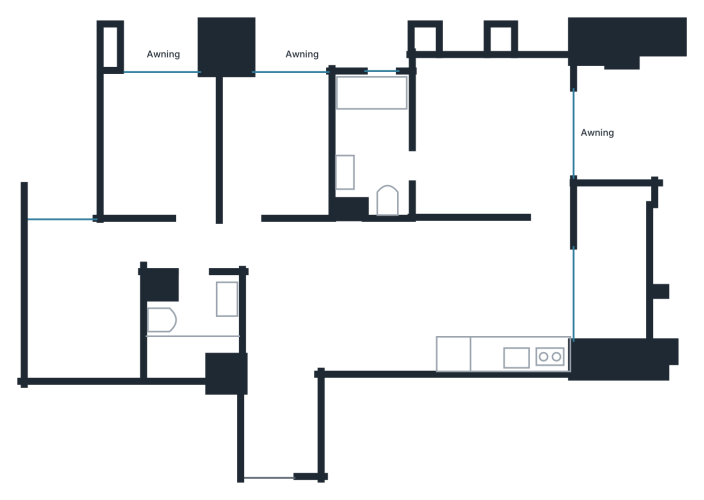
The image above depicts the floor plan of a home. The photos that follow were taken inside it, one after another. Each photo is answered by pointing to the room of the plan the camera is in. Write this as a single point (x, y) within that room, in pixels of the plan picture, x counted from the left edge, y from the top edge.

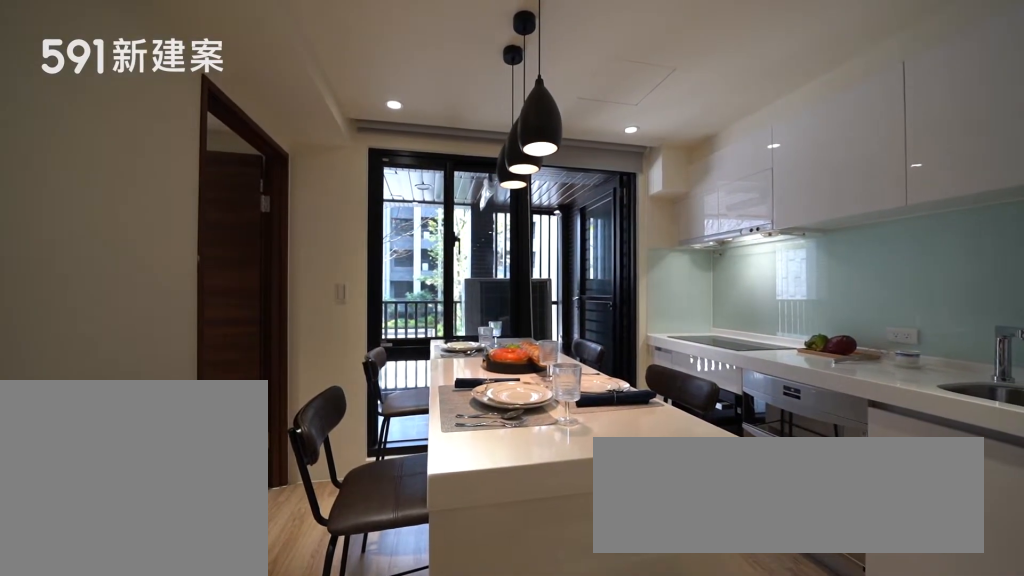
(499, 265)
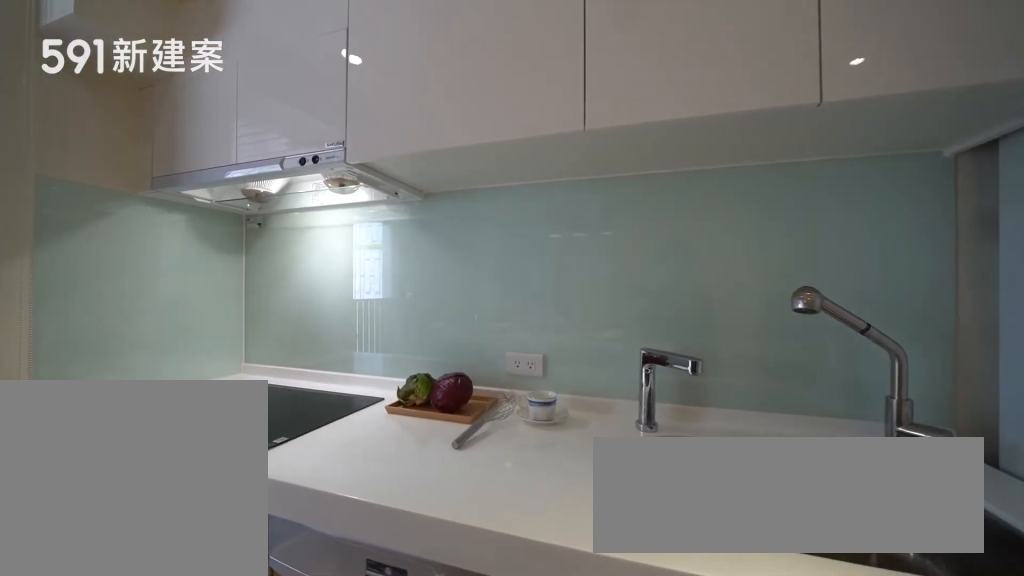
(508, 336)
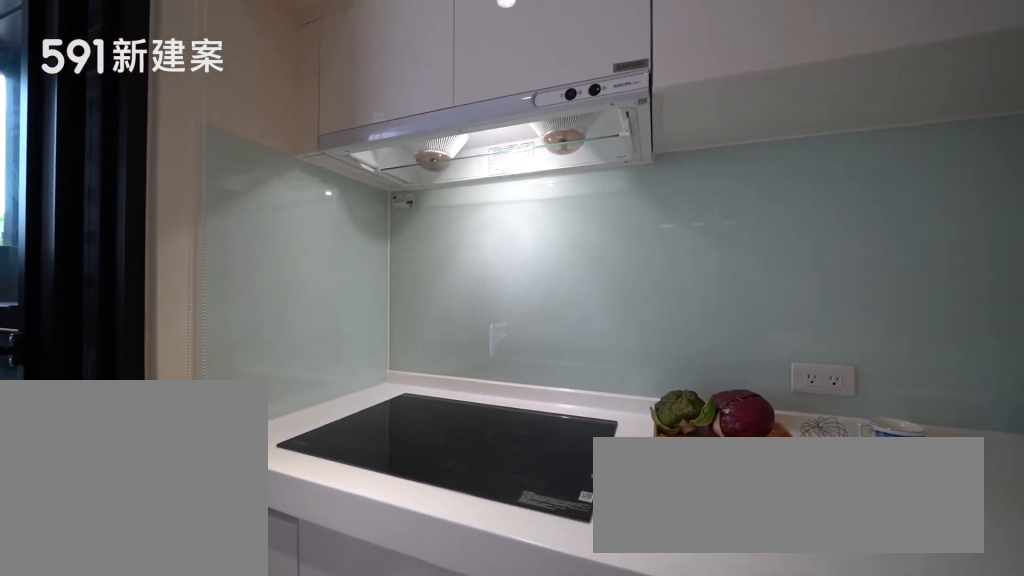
(508, 336)
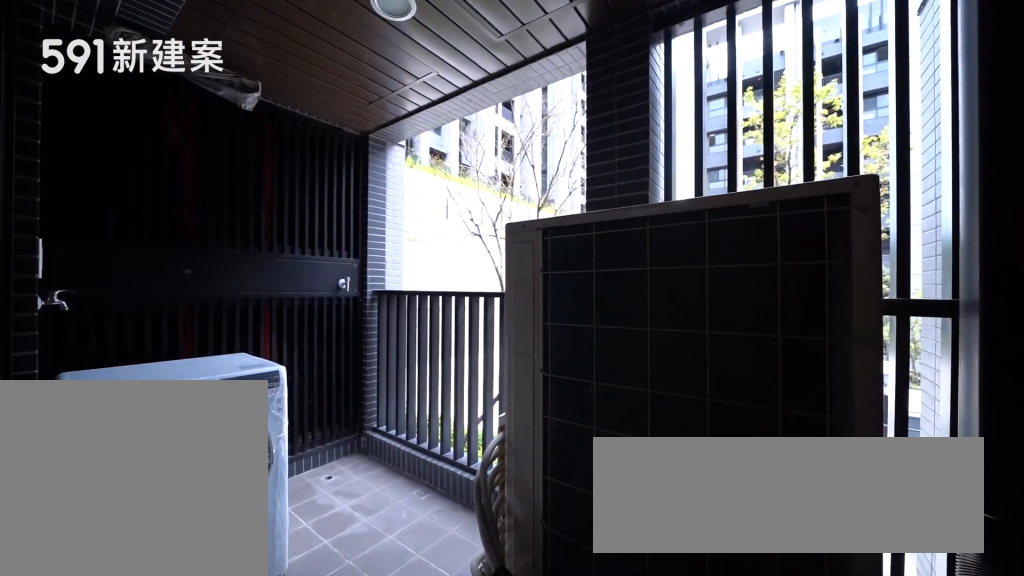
(613, 256)
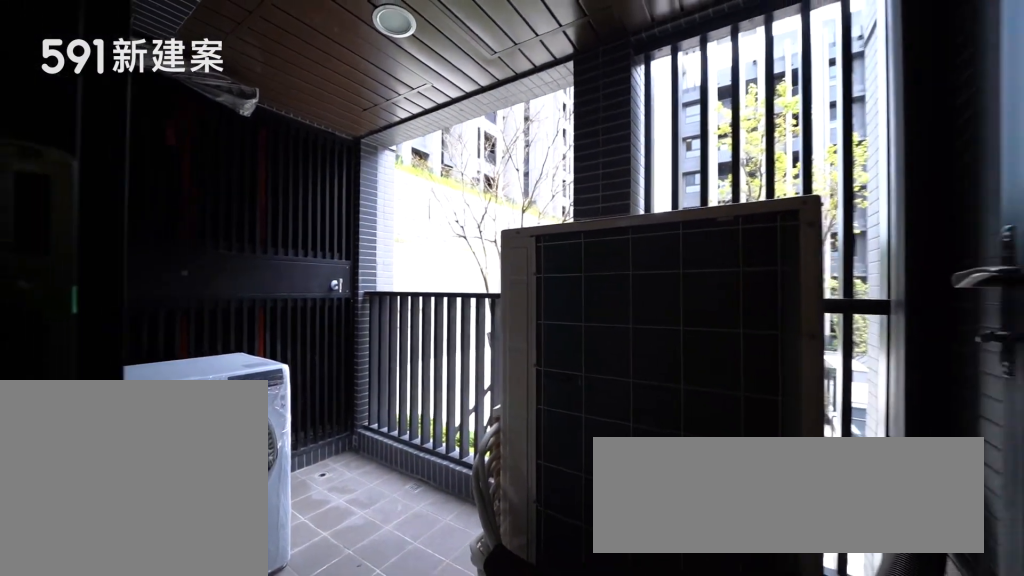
(613, 256)
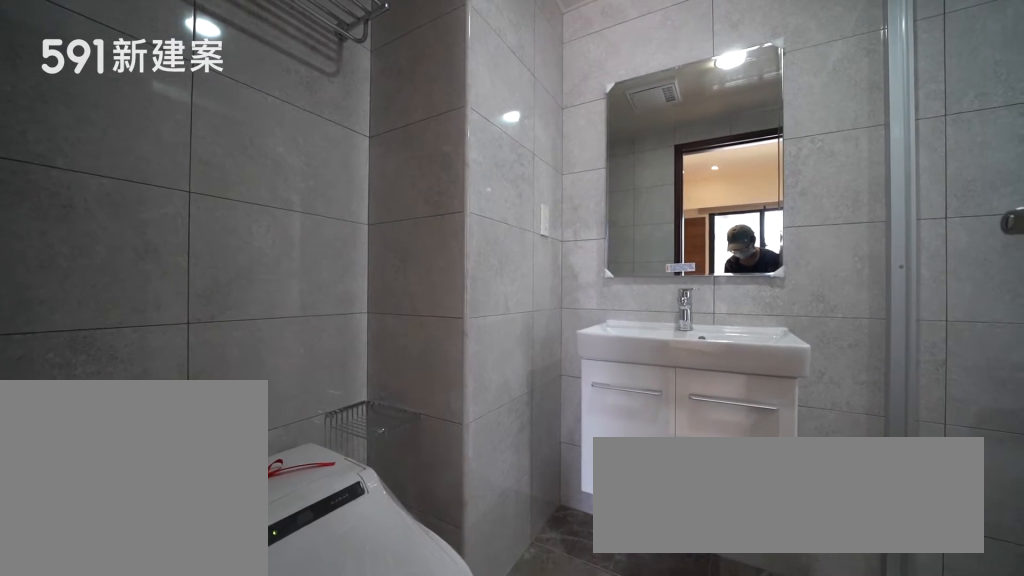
(371, 144)
